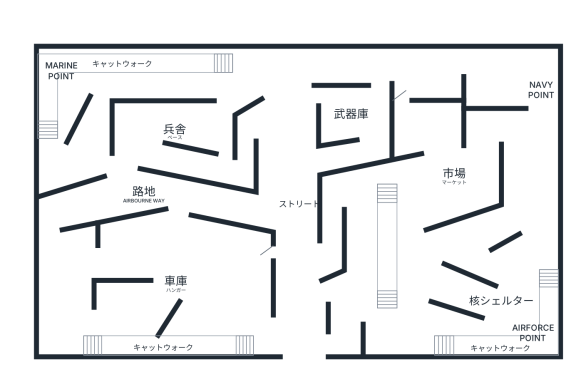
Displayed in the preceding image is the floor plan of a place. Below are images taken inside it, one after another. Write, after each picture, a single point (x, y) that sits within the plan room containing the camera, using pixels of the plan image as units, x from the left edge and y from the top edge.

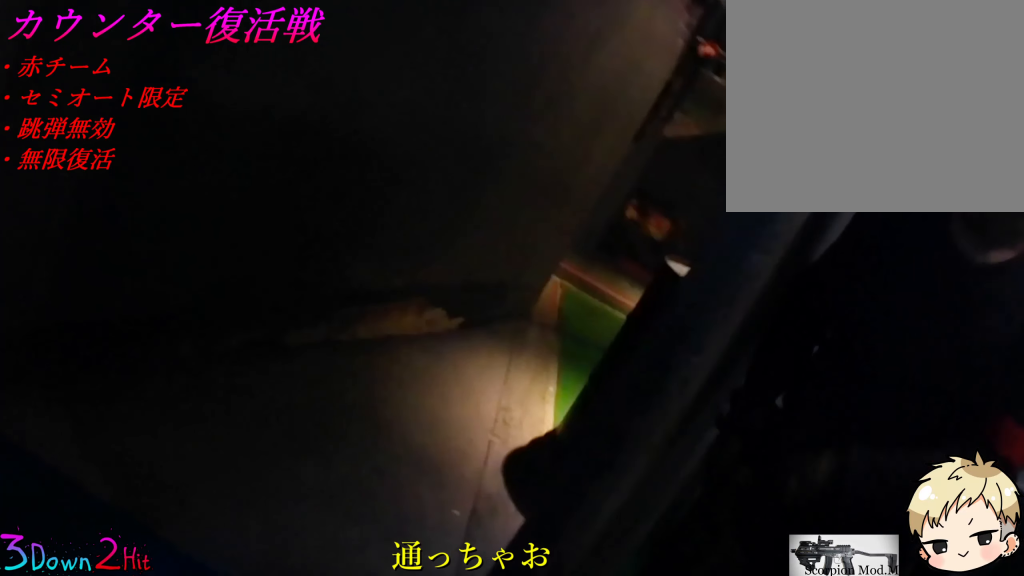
(161, 190)
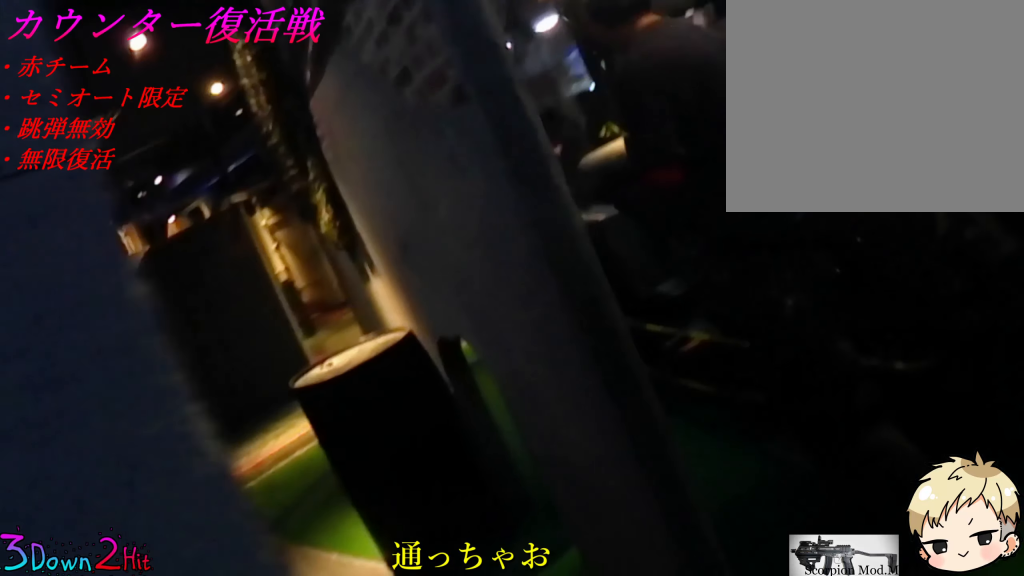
(161, 190)
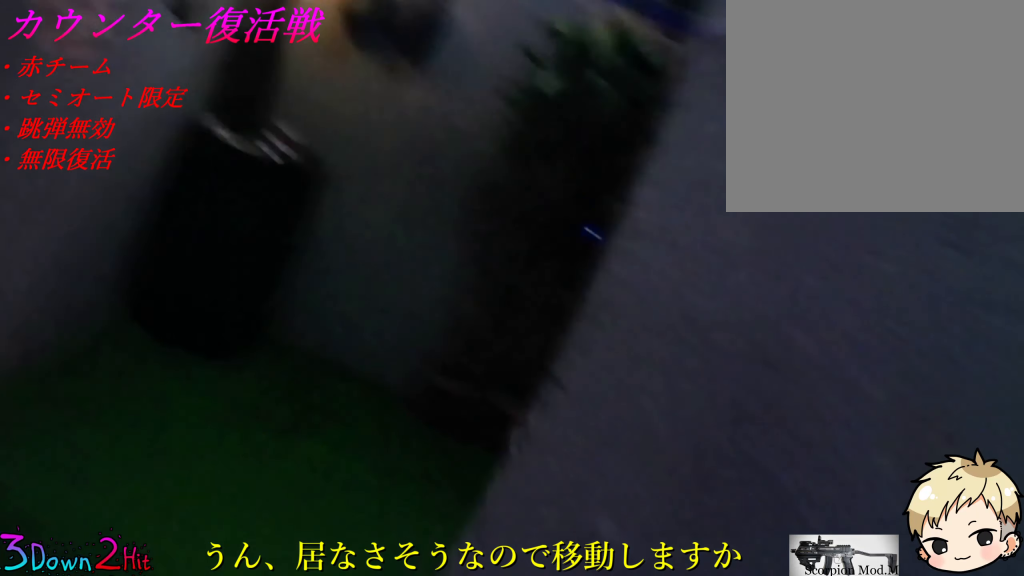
(126, 160)
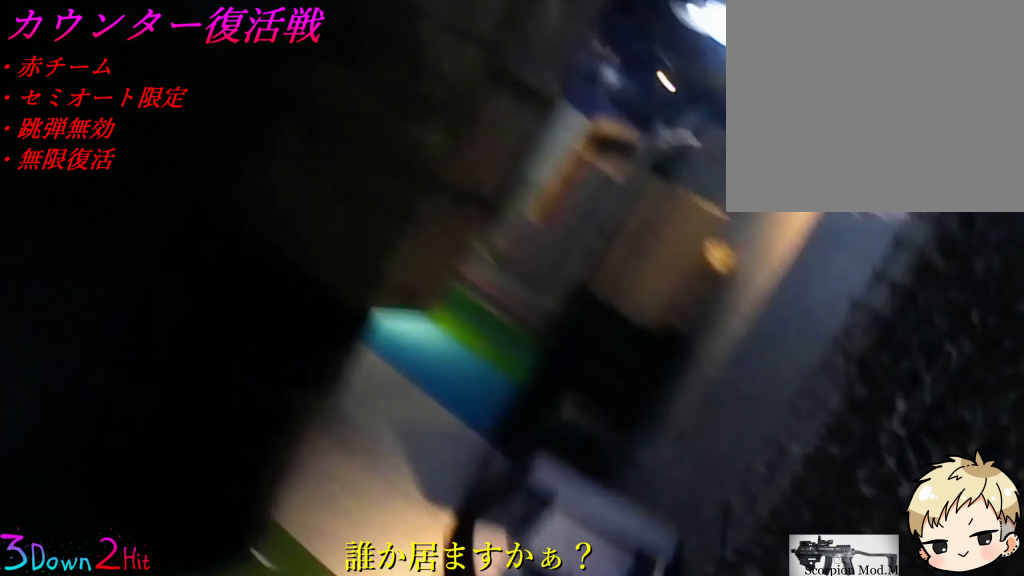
(152, 130)
